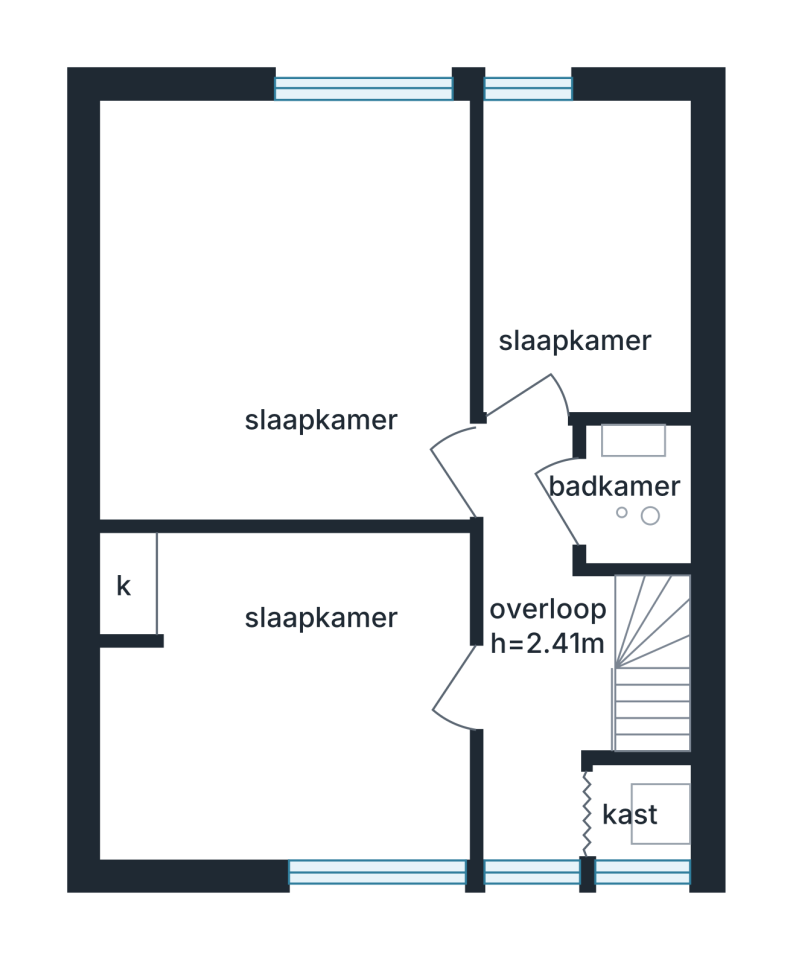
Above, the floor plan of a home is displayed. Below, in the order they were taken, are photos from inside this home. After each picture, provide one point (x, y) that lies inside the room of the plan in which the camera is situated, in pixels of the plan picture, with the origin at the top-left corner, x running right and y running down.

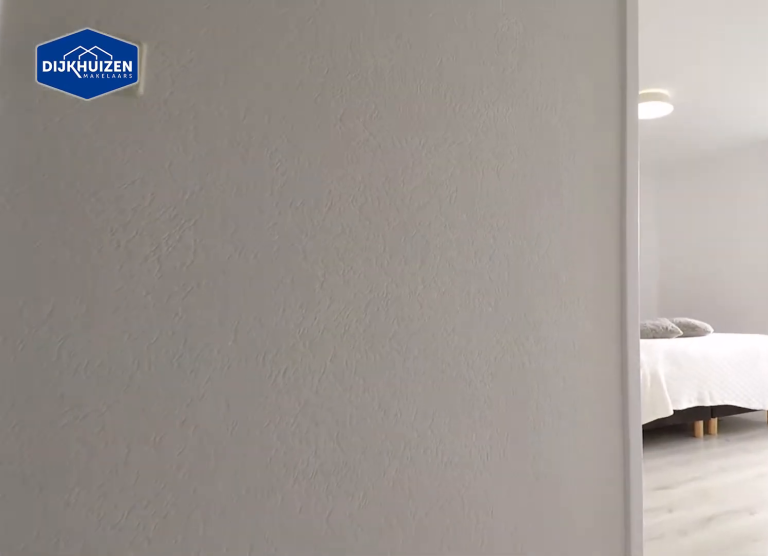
(536, 645)
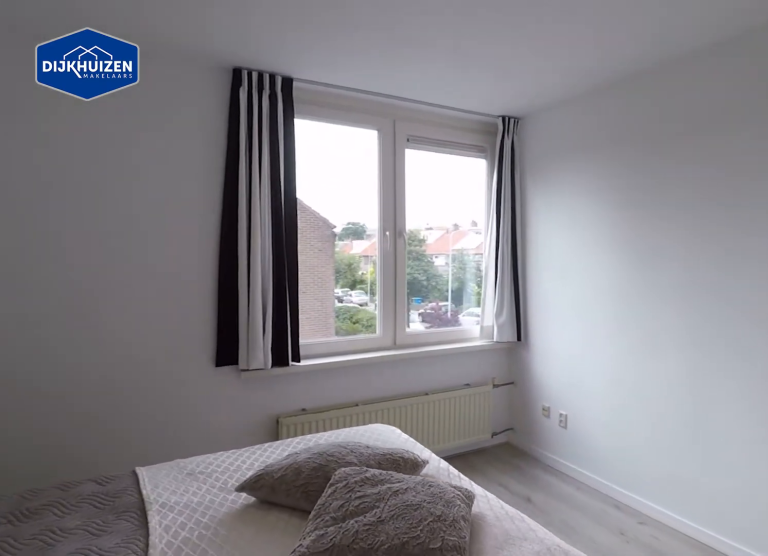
(341, 500)
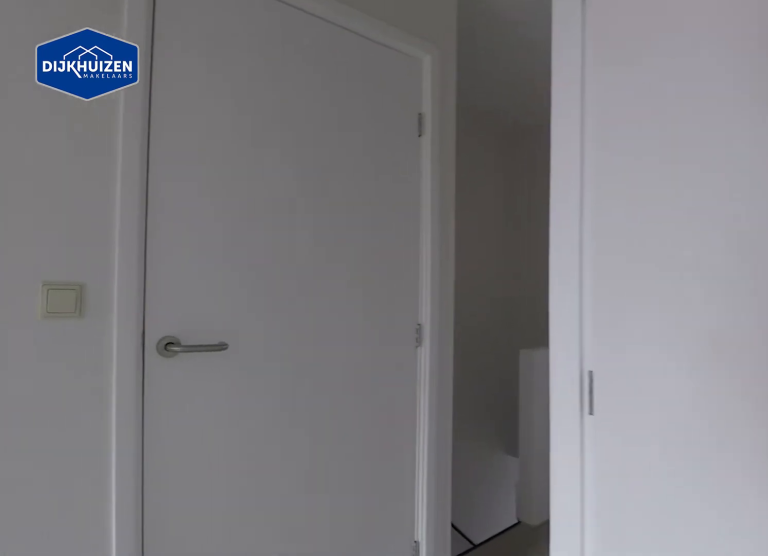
(341, 500)
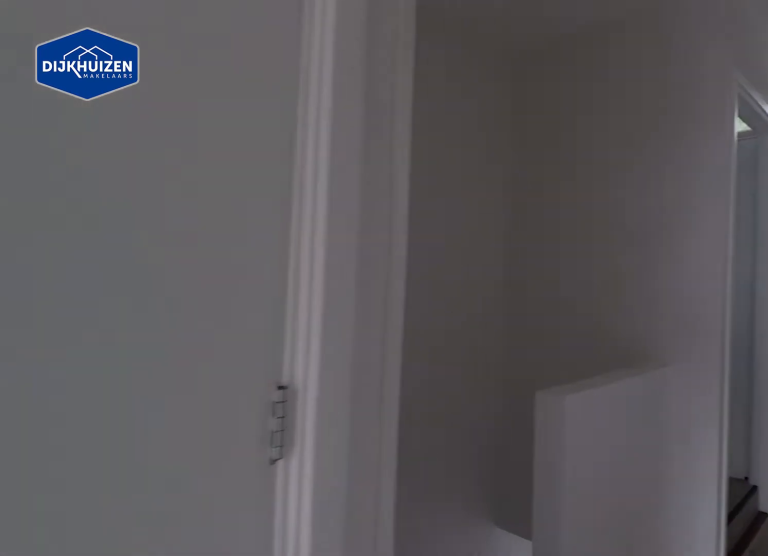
(537, 645)
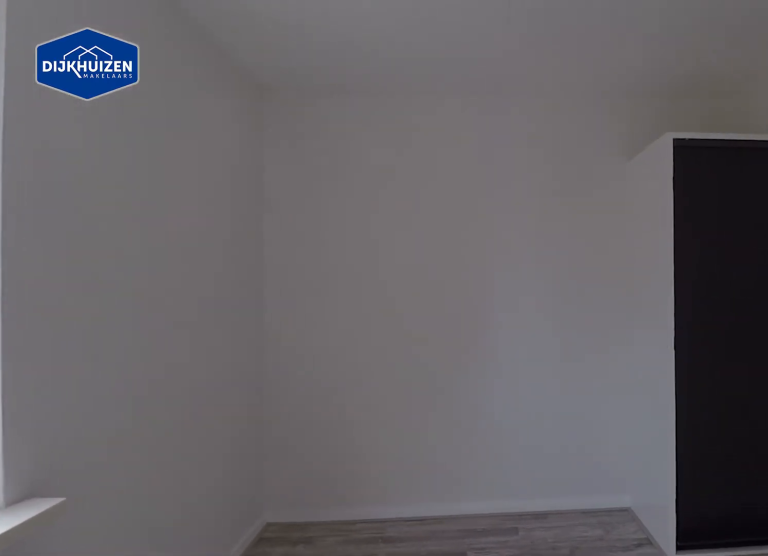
(338, 544)
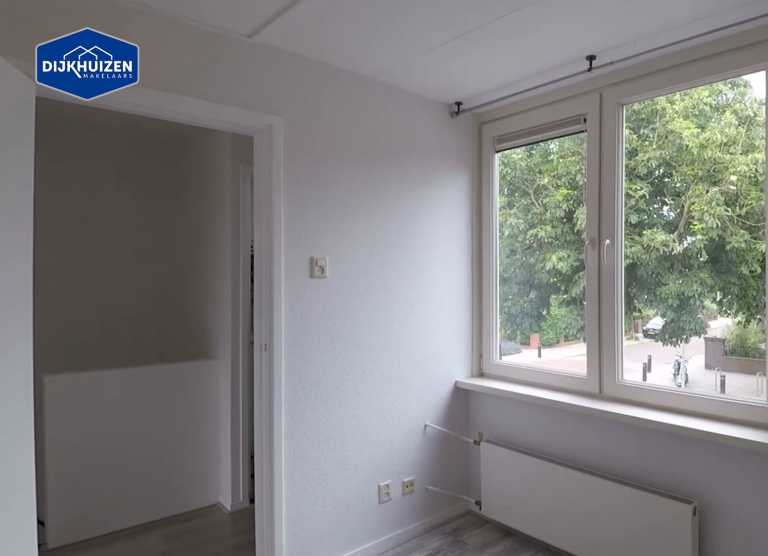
(338, 544)
